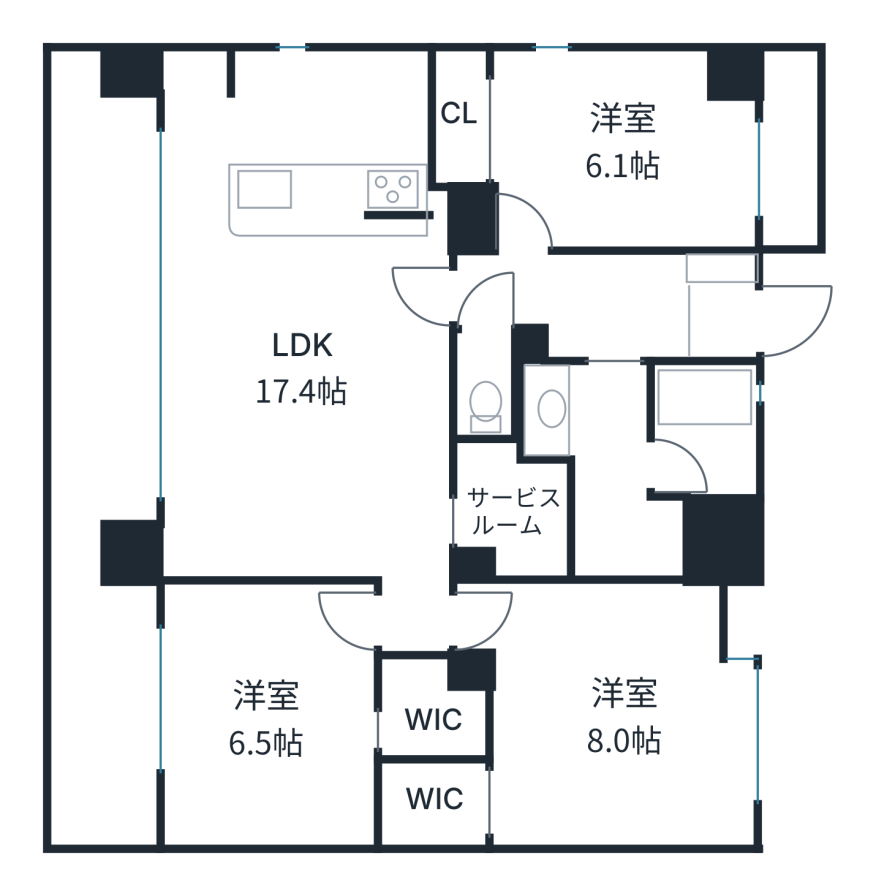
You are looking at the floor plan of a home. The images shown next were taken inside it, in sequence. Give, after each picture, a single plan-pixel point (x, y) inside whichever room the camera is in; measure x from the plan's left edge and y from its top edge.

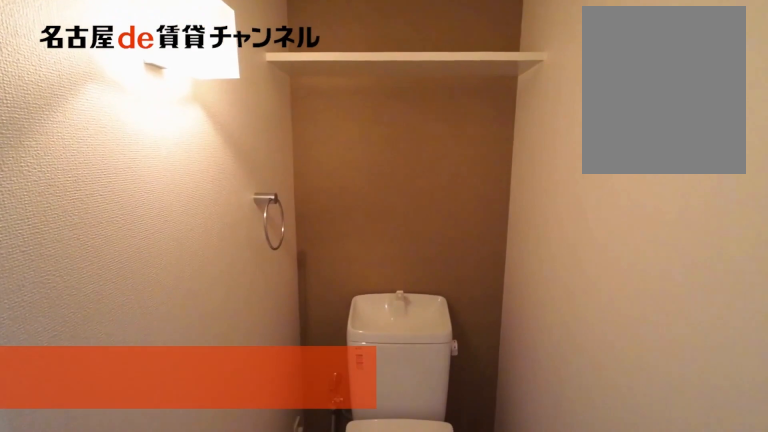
(485, 384)
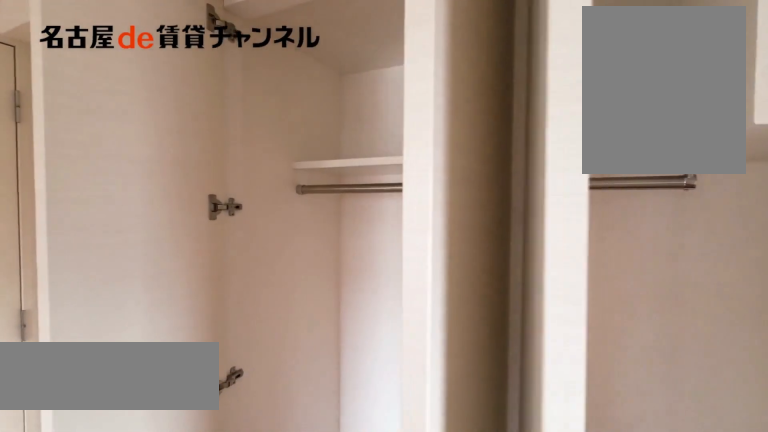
(593, 148)
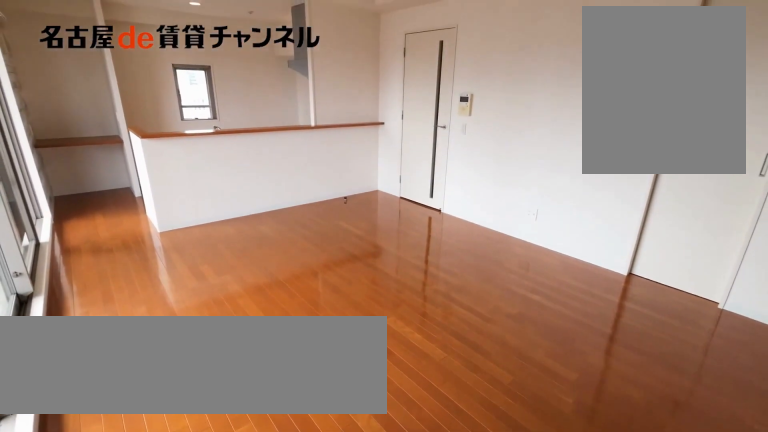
(302, 313)
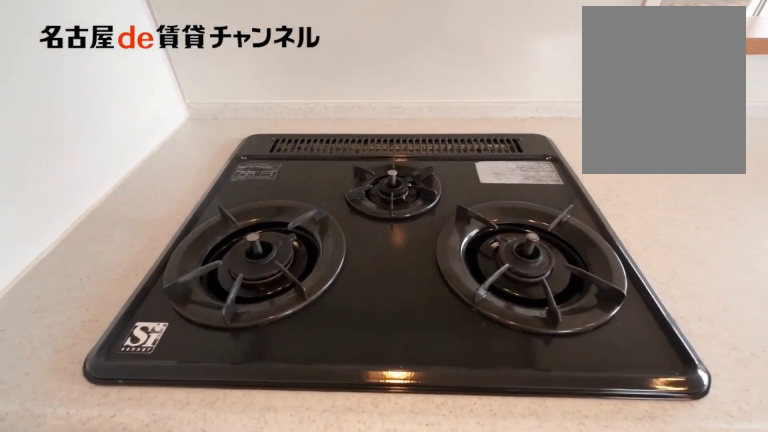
(302, 313)
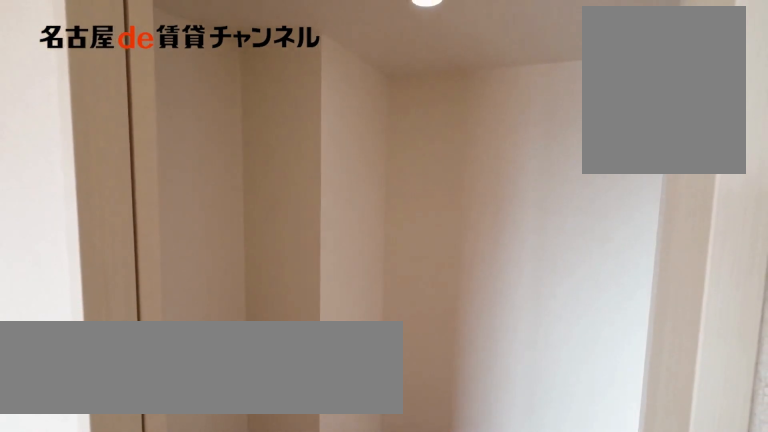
(510, 510)
